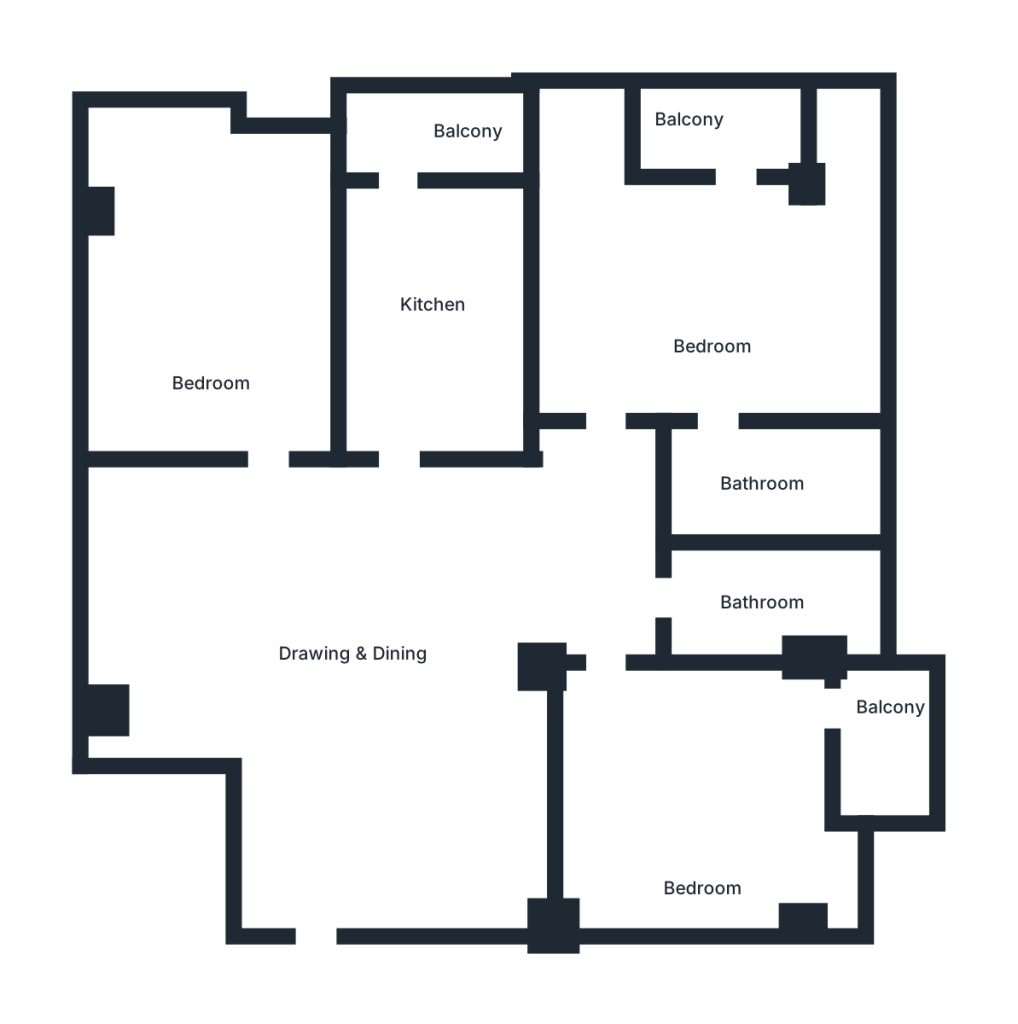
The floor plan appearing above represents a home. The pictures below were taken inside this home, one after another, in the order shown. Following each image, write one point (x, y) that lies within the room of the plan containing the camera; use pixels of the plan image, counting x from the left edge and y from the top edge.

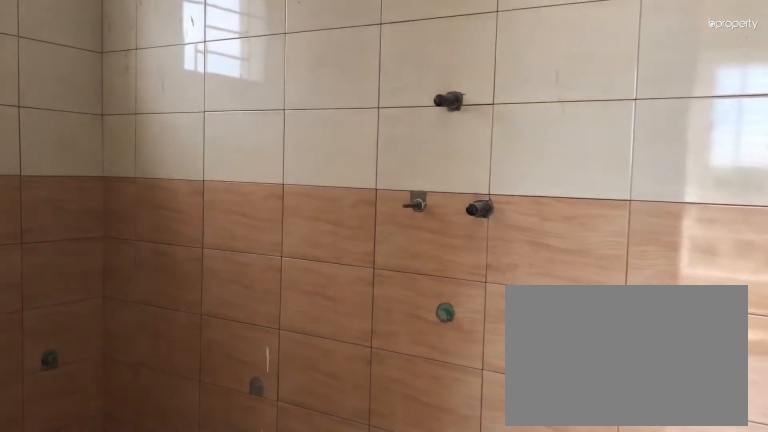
(776, 473)
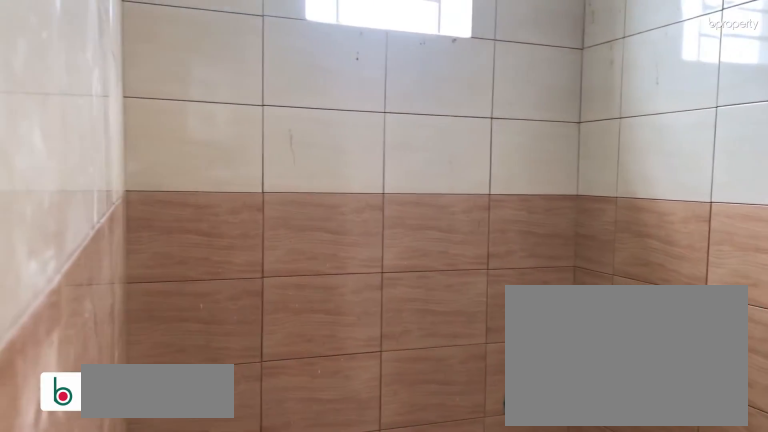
(776, 473)
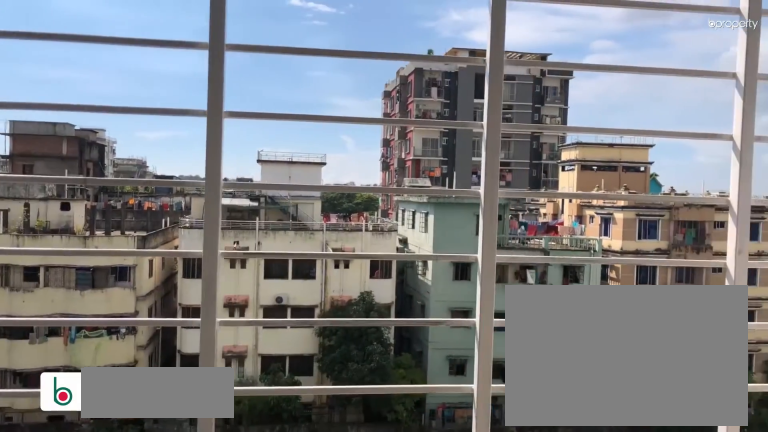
(703, 121)
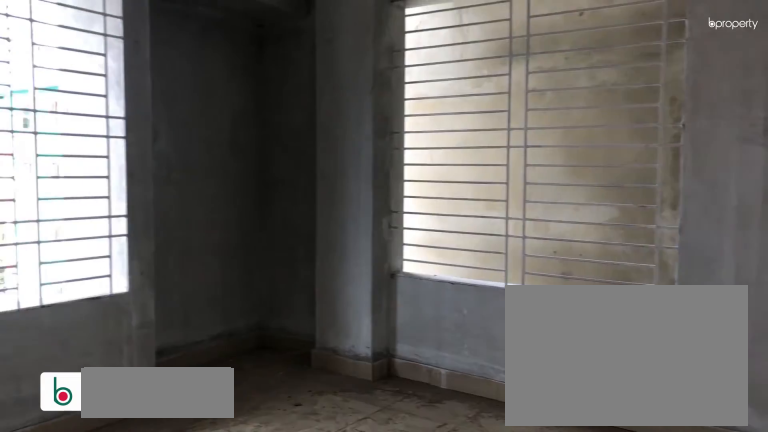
(710, 814)
